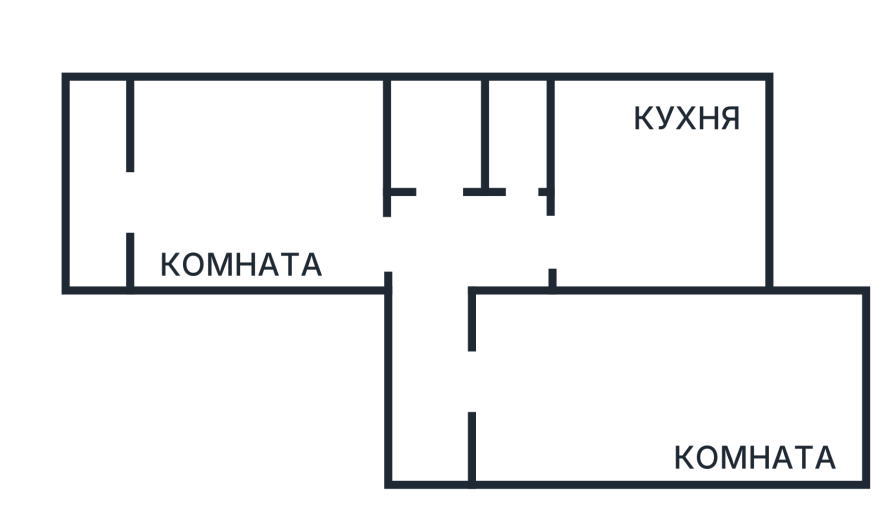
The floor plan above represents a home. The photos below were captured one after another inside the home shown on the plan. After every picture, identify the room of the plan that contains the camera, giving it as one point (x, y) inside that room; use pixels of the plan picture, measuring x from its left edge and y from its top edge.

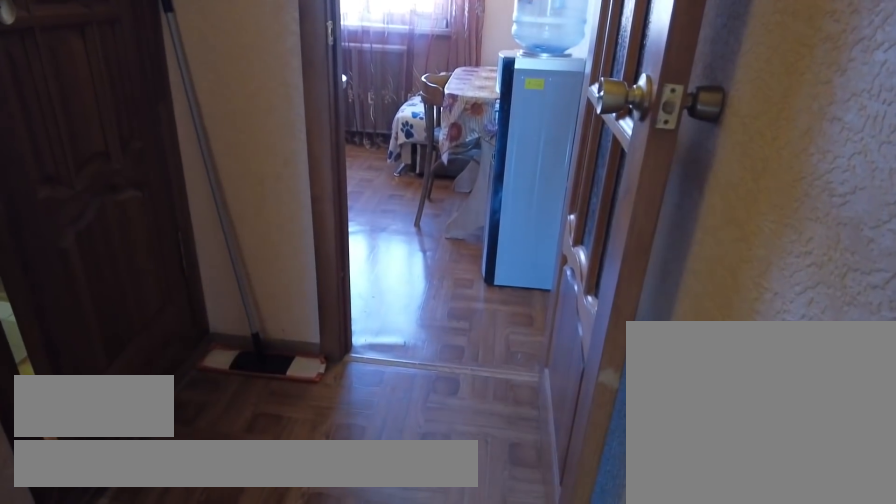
(440, 316)
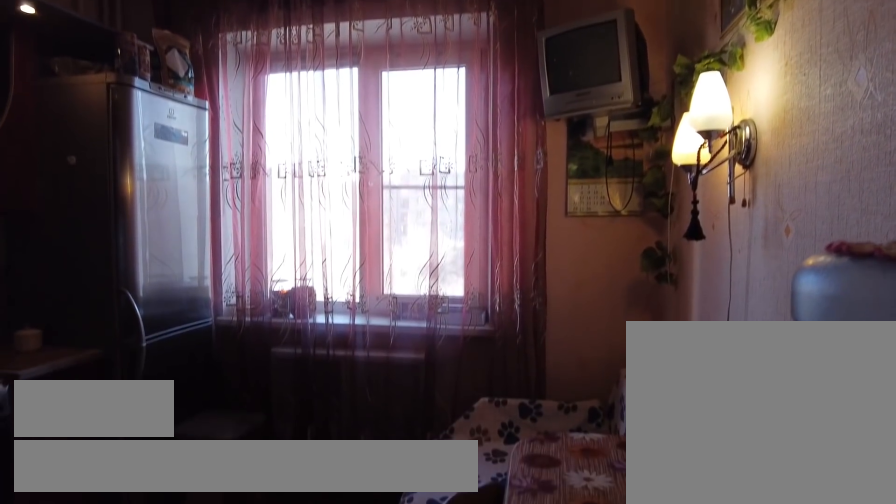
(603, 246)
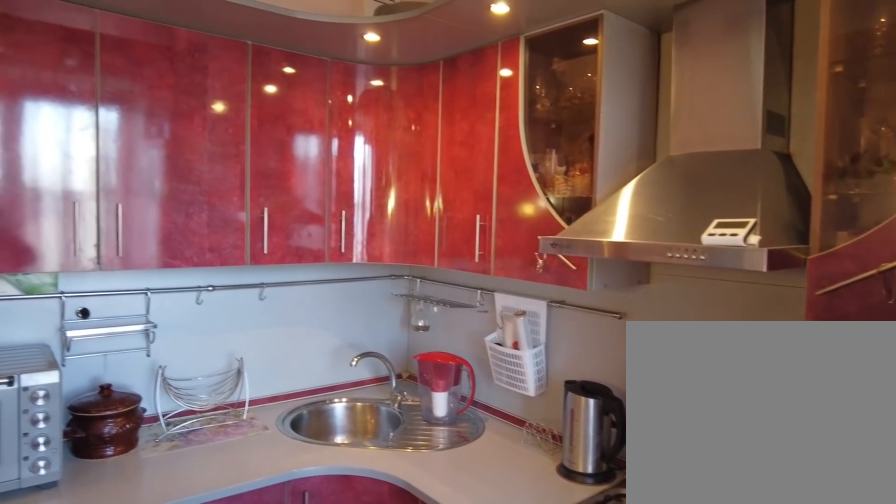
(603, 246)
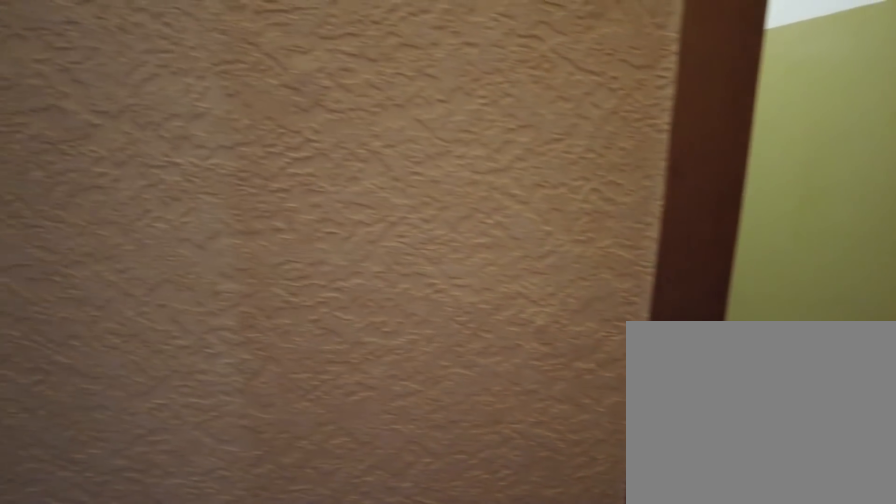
(521, 243)
